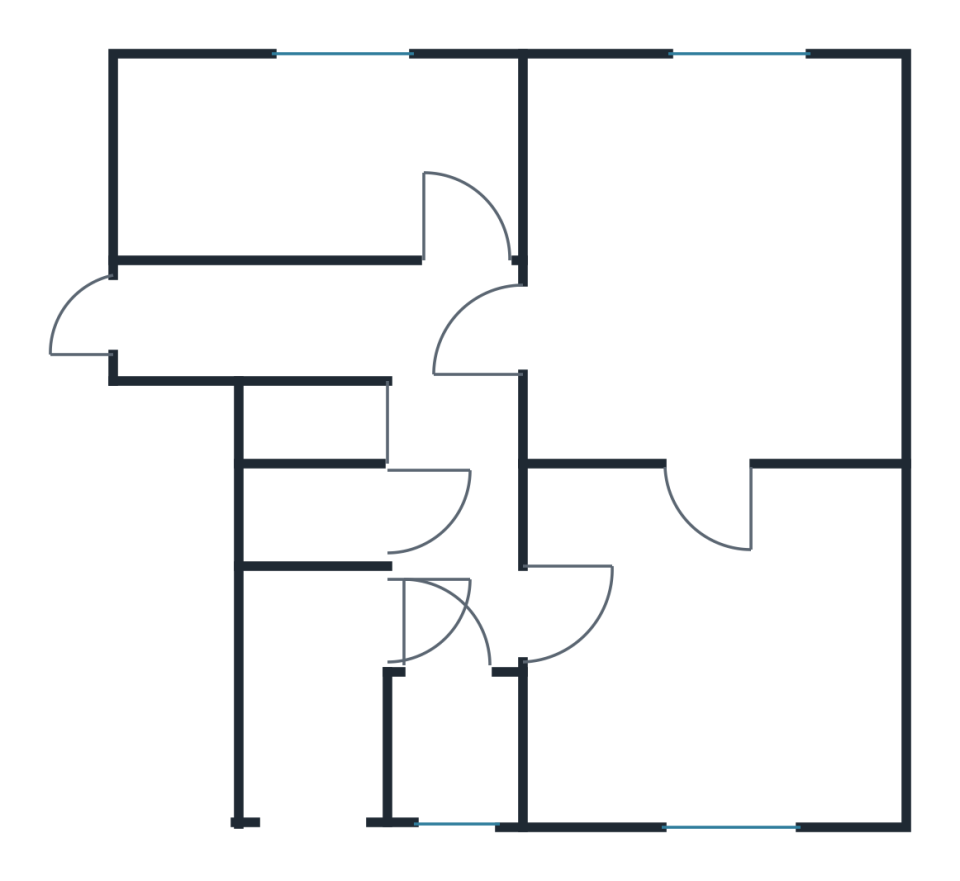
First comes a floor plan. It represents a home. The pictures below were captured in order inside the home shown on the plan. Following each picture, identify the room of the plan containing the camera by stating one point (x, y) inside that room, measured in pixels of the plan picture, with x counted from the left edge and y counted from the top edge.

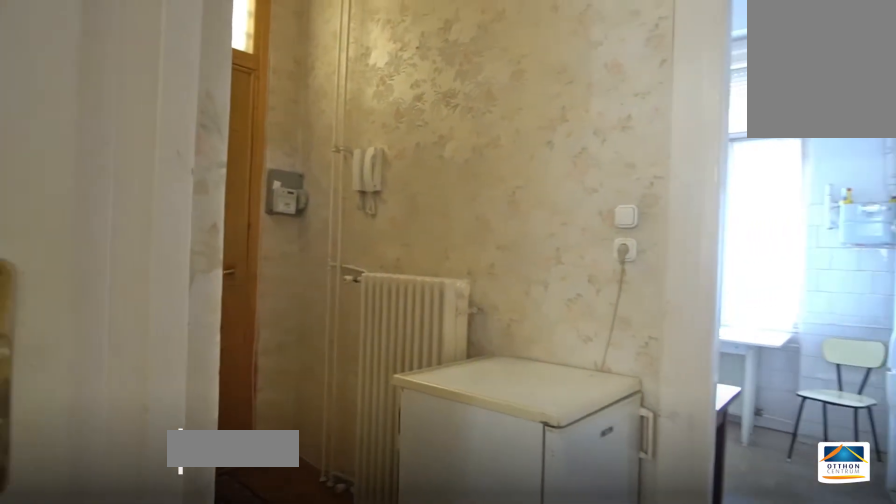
(312, 323)
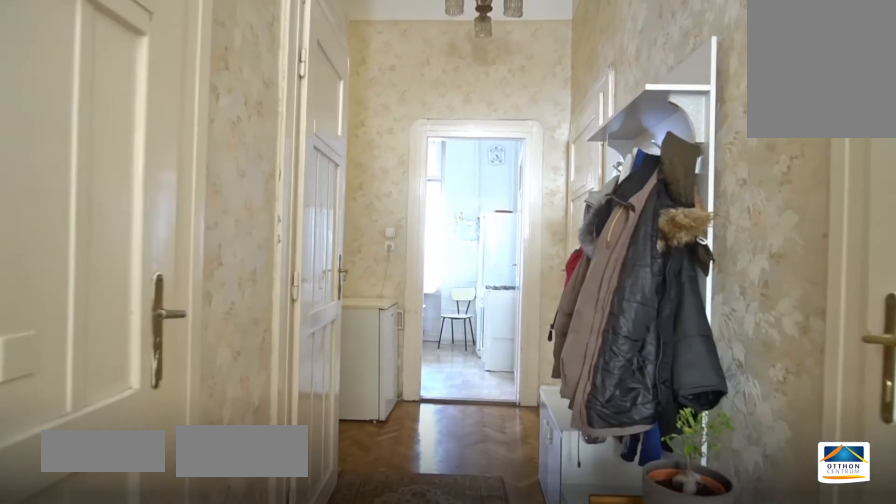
(458, 514)
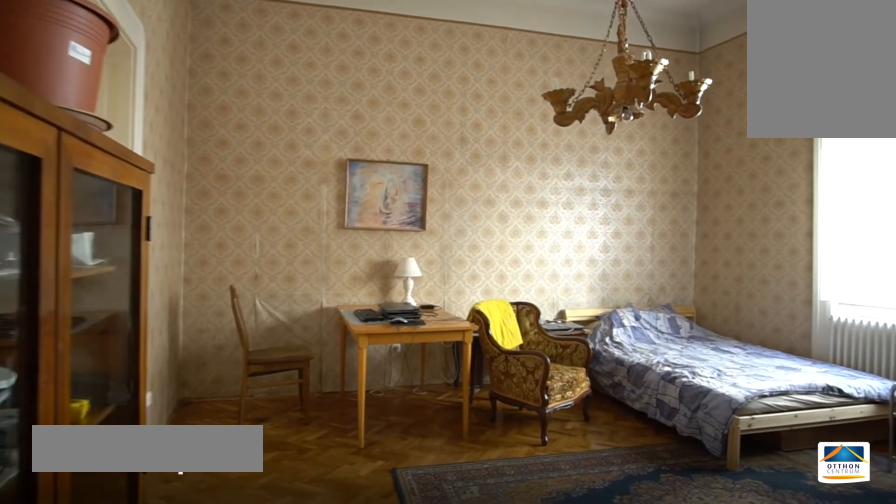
(736, 674)
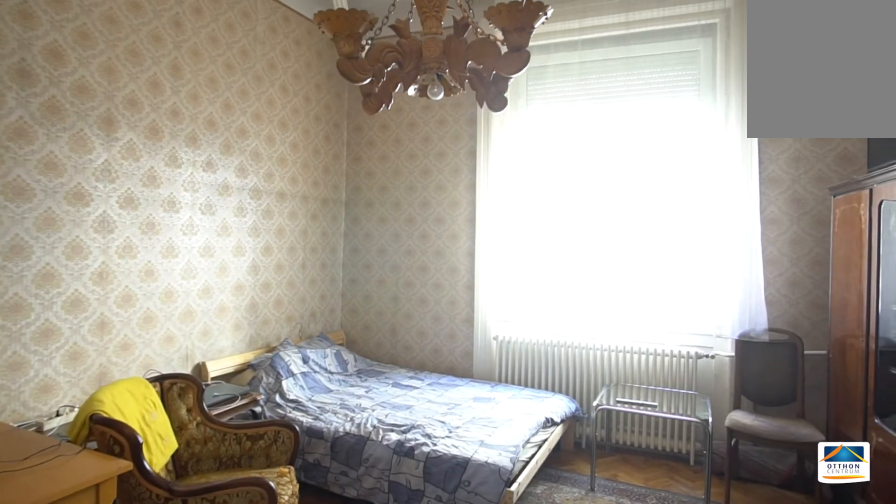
(734, 673)
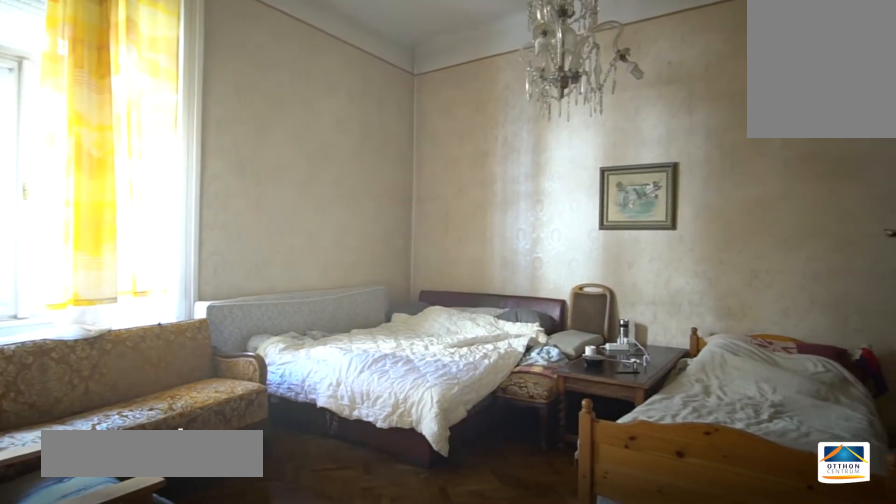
(734, 266)
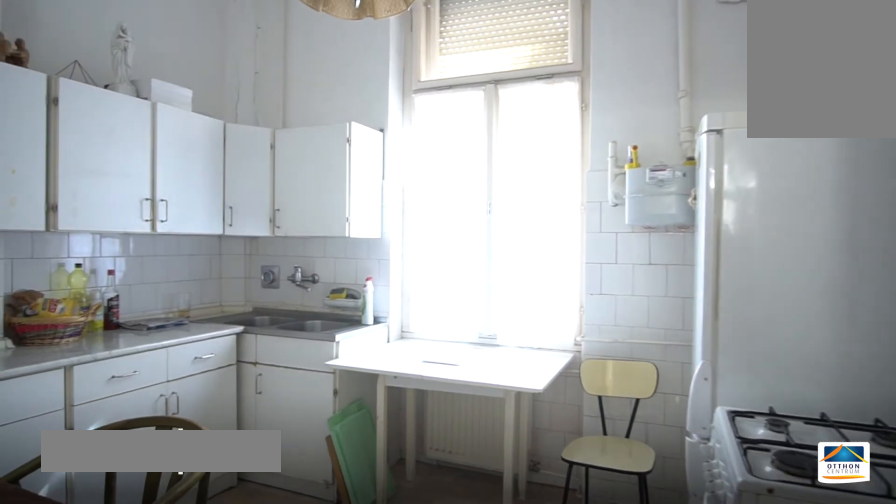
(319, 168)
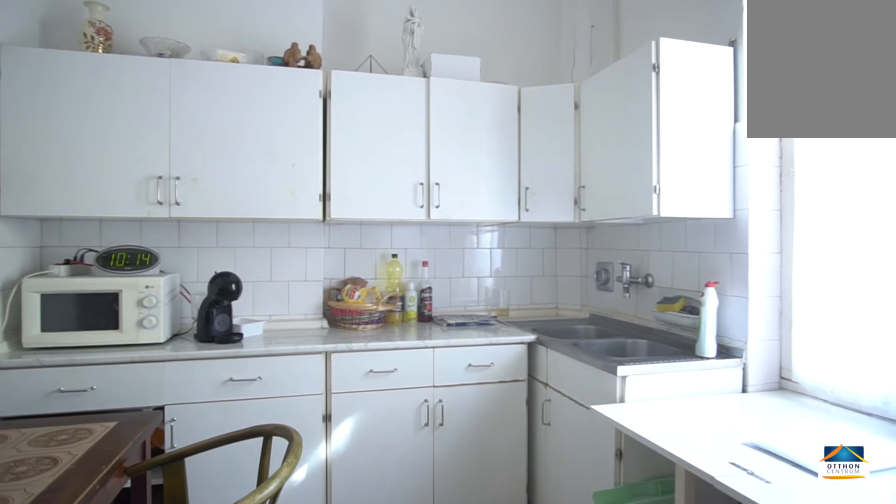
(320, 167)
